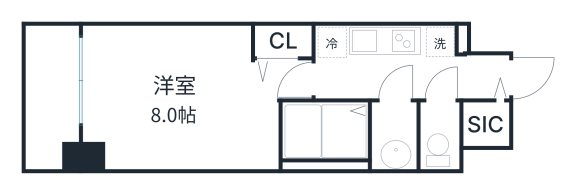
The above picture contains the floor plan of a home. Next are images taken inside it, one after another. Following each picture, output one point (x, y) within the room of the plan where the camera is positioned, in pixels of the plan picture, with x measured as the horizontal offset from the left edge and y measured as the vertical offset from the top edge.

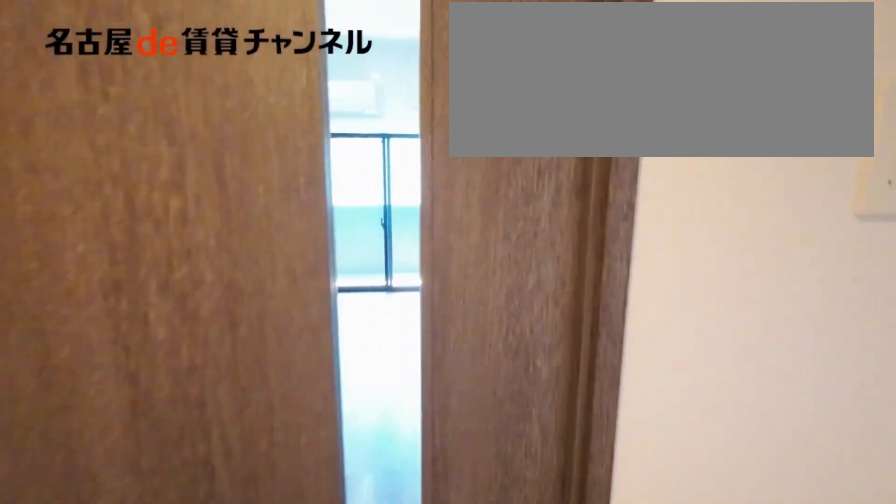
(387, 80)
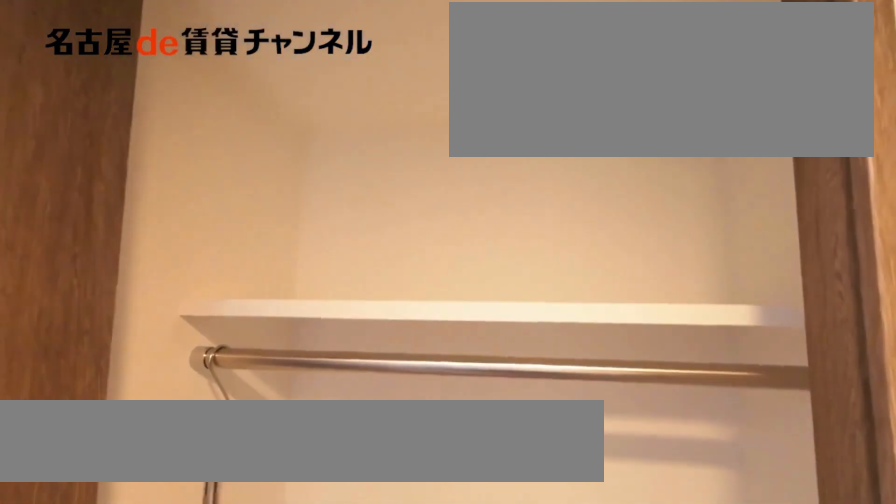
(283, 43)
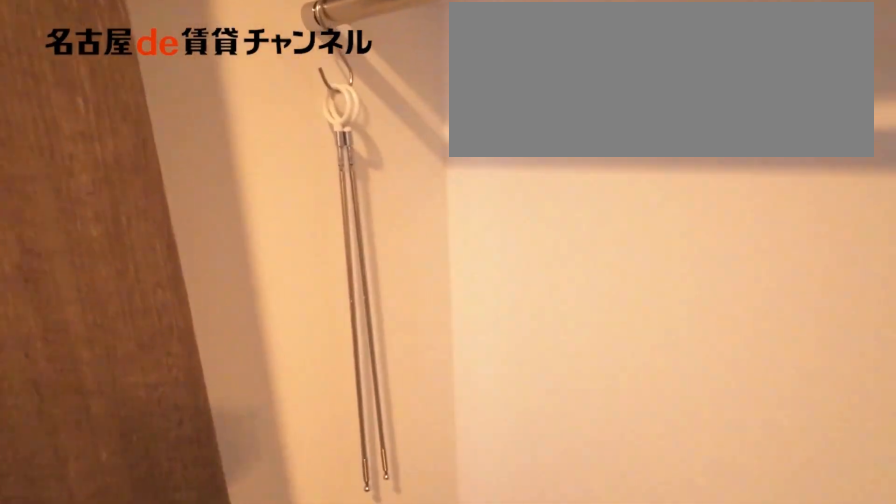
(283, 43)
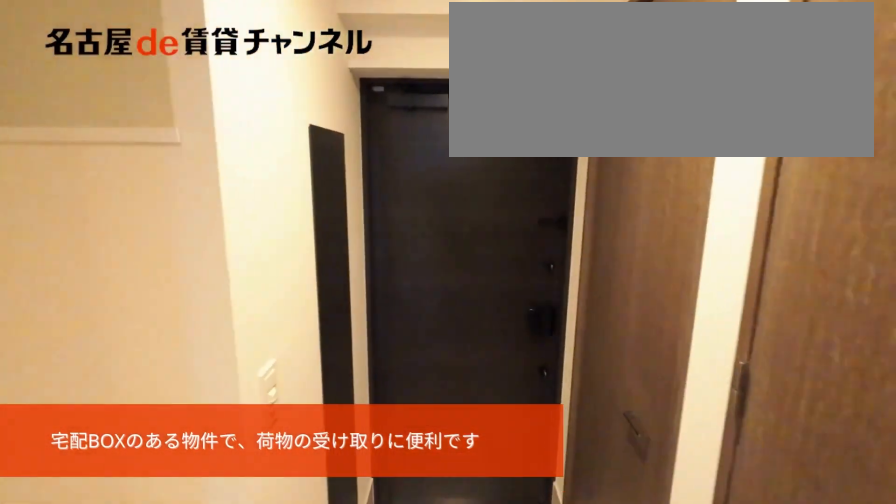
(414, 76)
